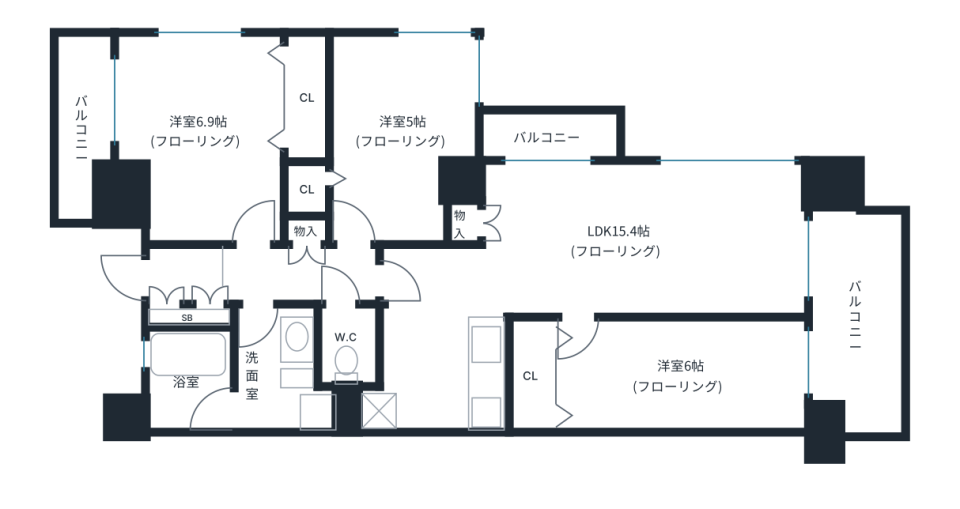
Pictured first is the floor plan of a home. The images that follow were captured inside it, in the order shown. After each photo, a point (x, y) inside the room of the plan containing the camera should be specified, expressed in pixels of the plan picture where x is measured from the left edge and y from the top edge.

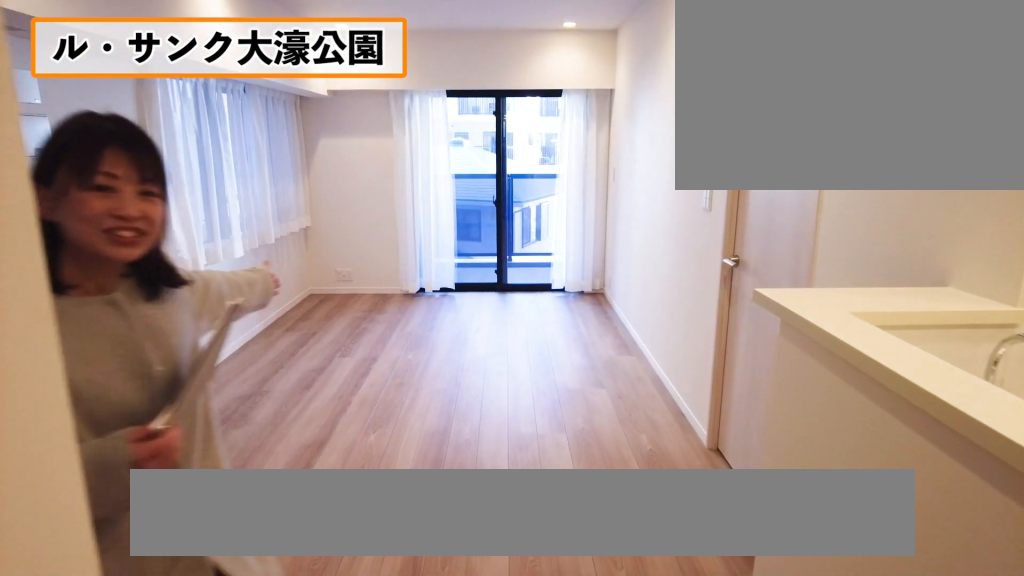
(631, 251)
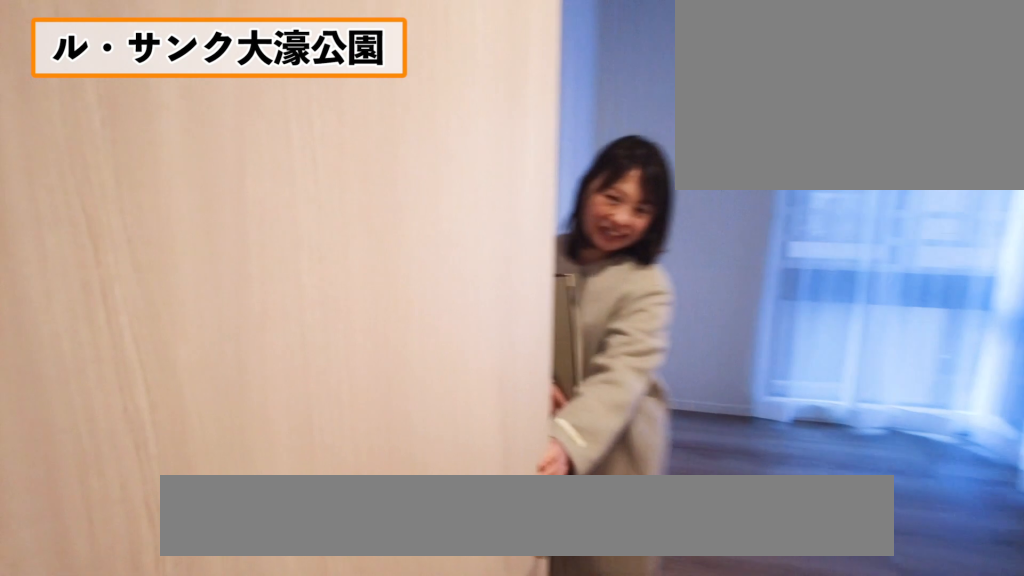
(401, 134)
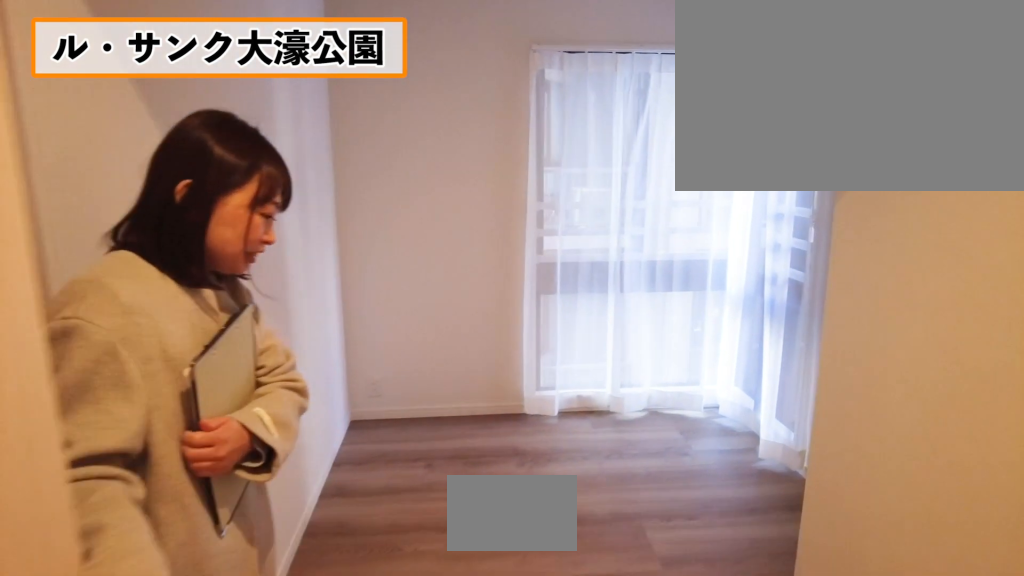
(401, 134)
